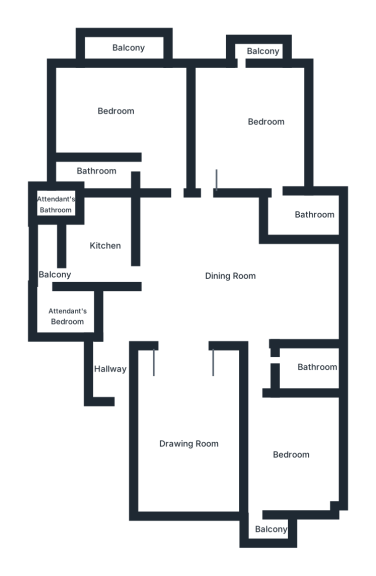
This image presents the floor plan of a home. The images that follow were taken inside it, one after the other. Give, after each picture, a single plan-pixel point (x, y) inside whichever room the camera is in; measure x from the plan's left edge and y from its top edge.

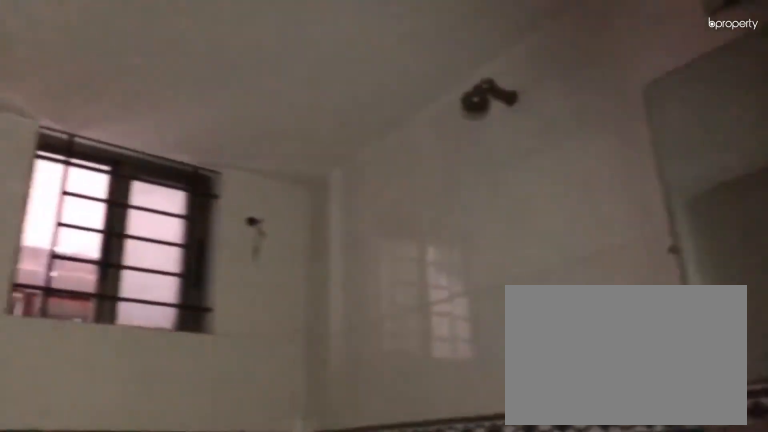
(302, 364)
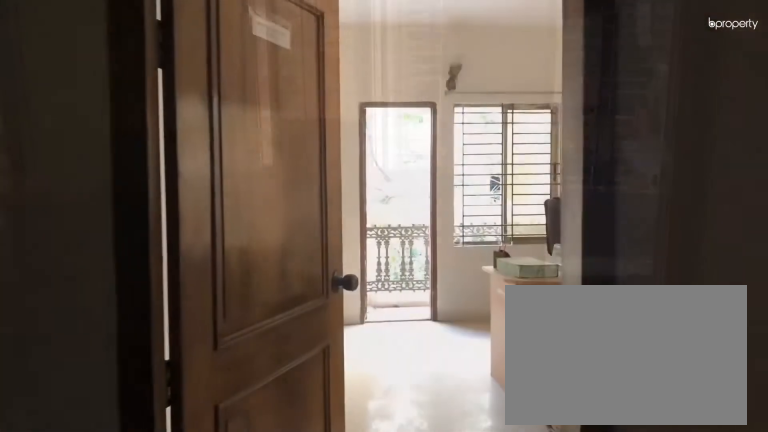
(280, 449)
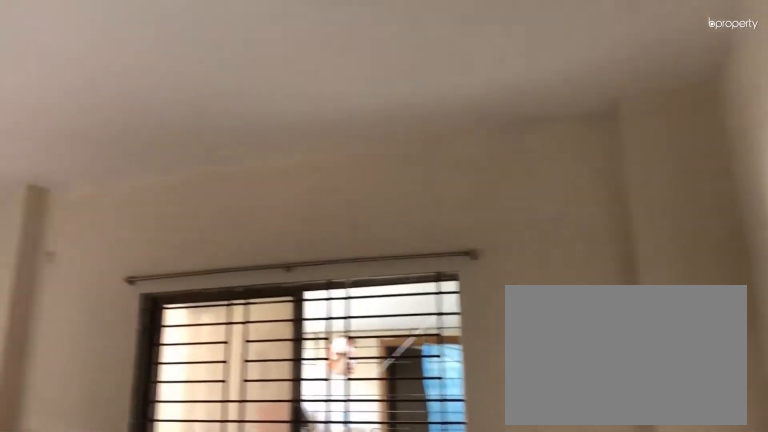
(253, 104)
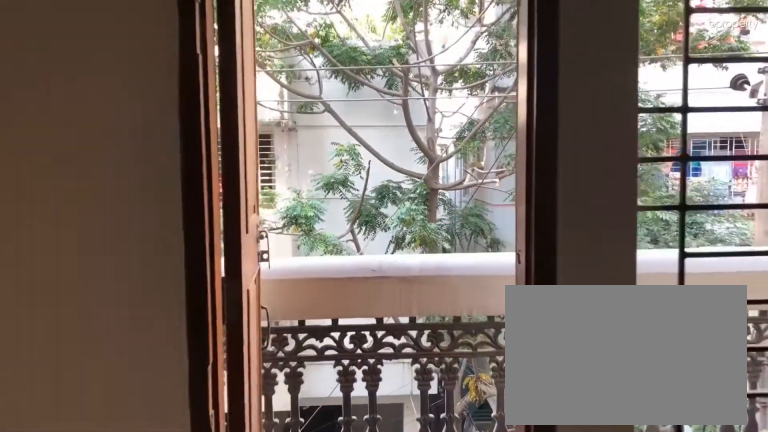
(253, 104)
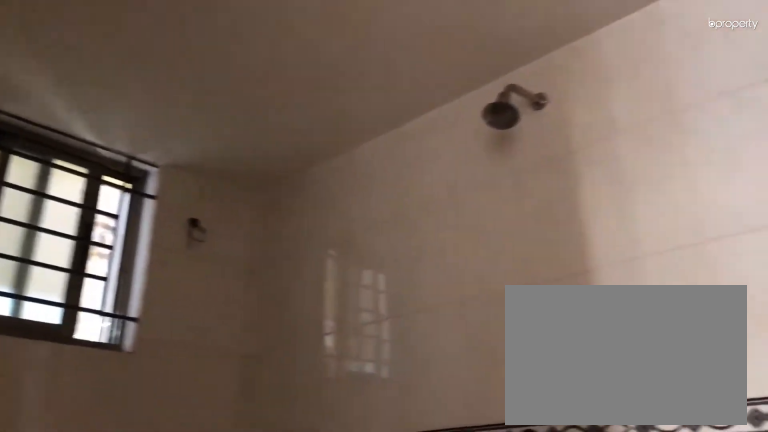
(296, 213)
